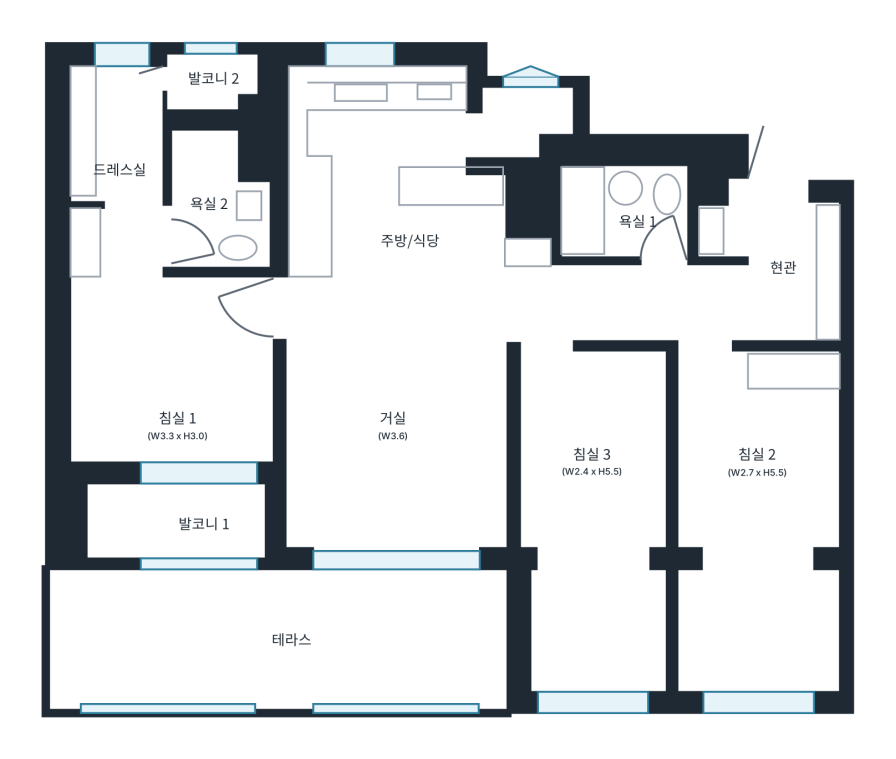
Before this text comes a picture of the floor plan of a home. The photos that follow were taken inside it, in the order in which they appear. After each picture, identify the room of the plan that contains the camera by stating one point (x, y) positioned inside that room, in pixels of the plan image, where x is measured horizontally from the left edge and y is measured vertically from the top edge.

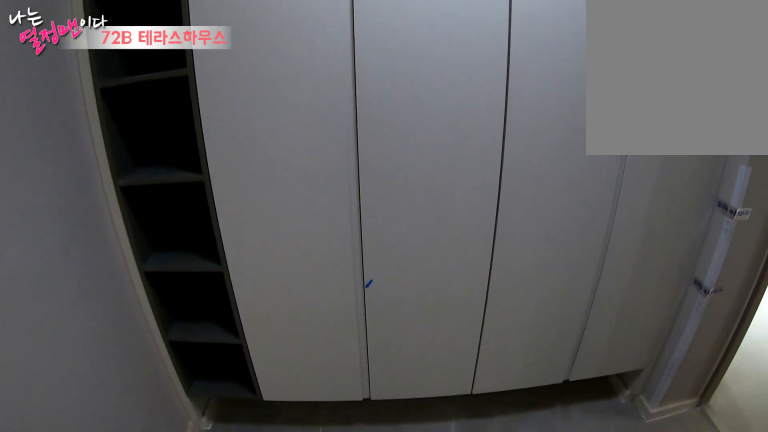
(788, 266)
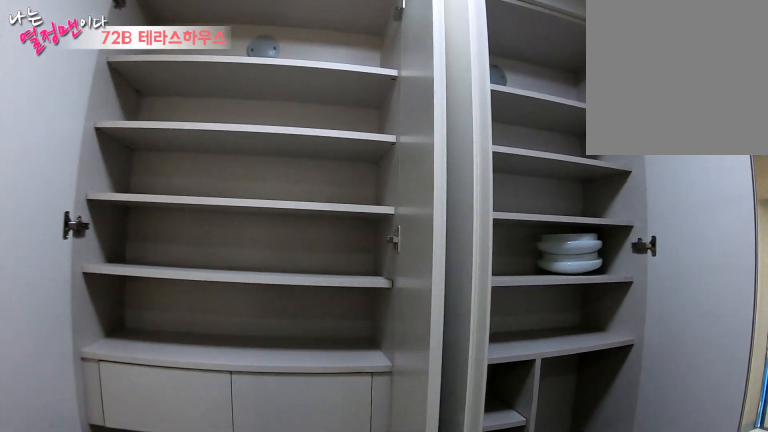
(788, 267)
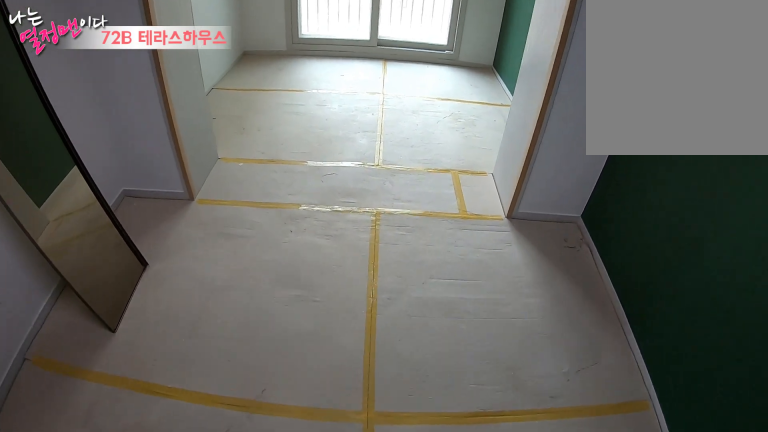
(759, 477)
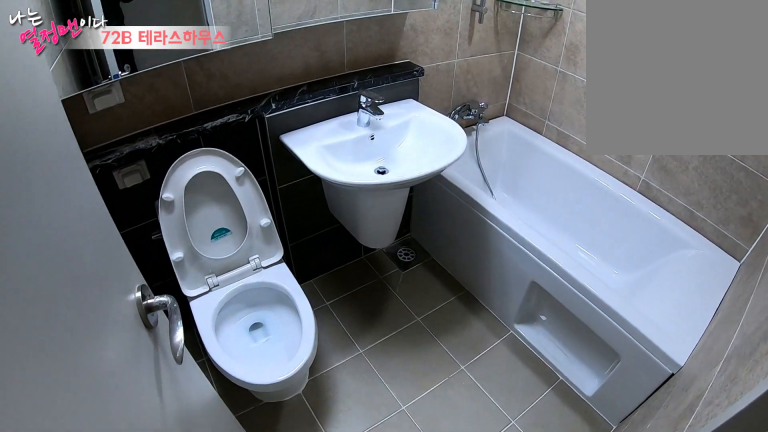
(630, 214)
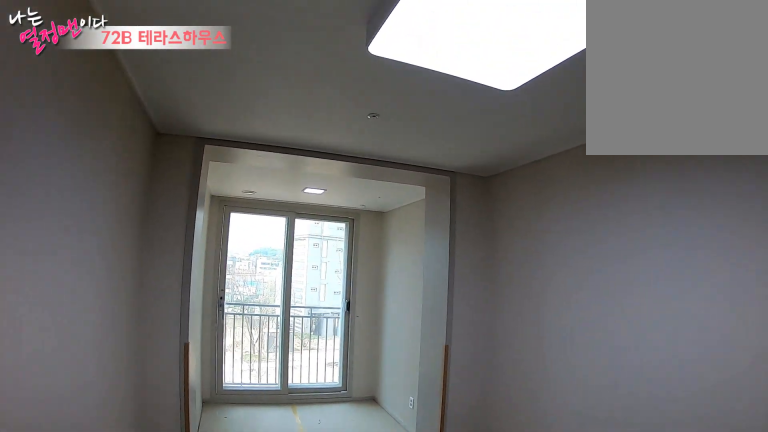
(595, 470)
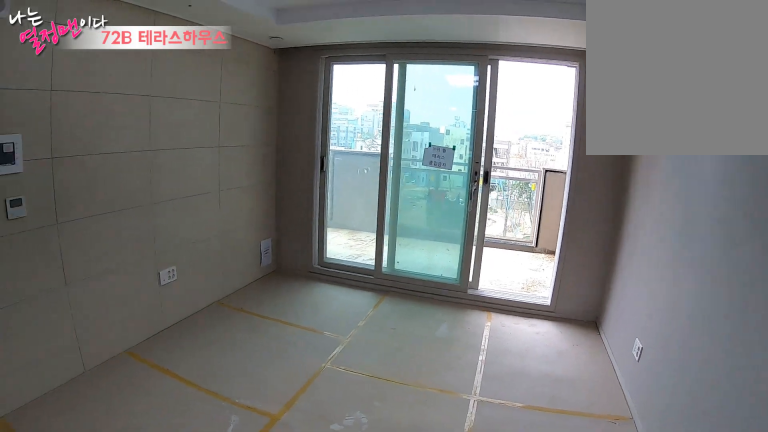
(389, 433)
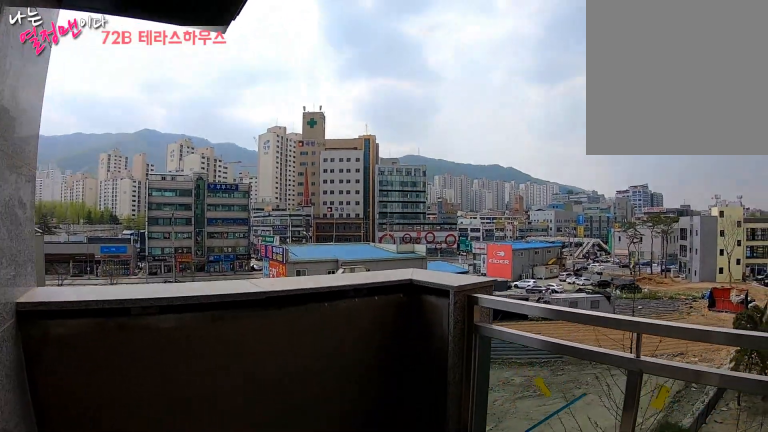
(287, 638)
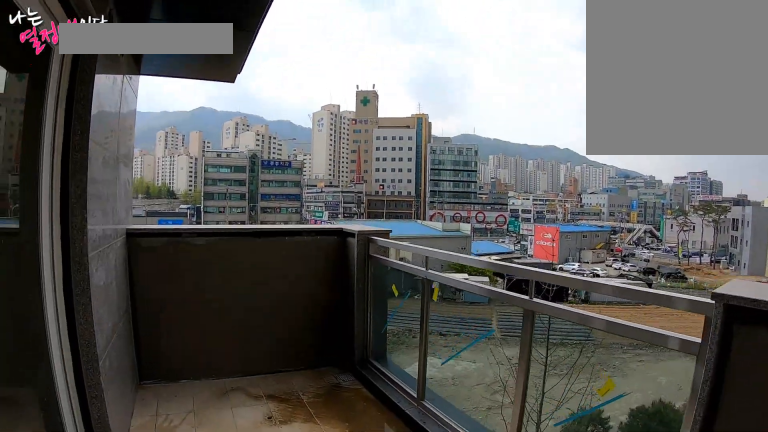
(286, 639)
